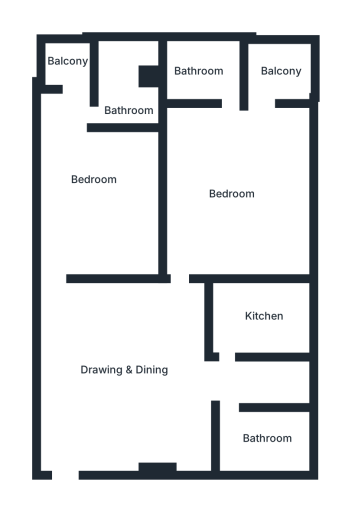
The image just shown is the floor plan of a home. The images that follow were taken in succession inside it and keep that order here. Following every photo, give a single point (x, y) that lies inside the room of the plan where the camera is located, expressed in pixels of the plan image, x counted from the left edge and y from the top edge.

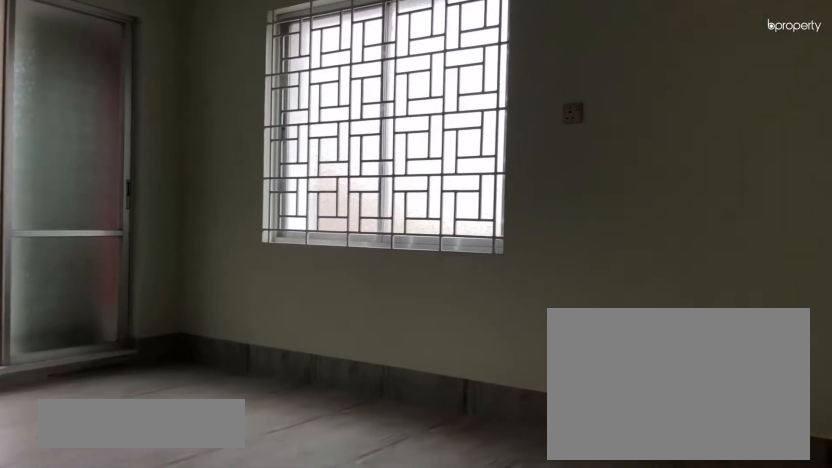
(243, 169)
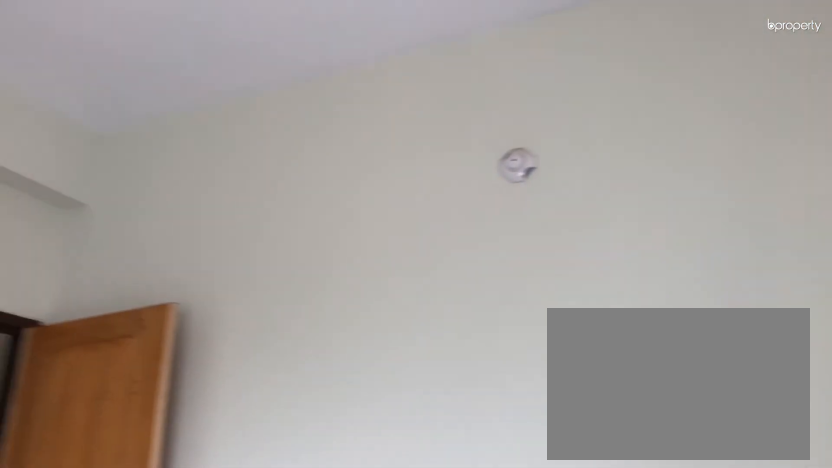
(243, 169)
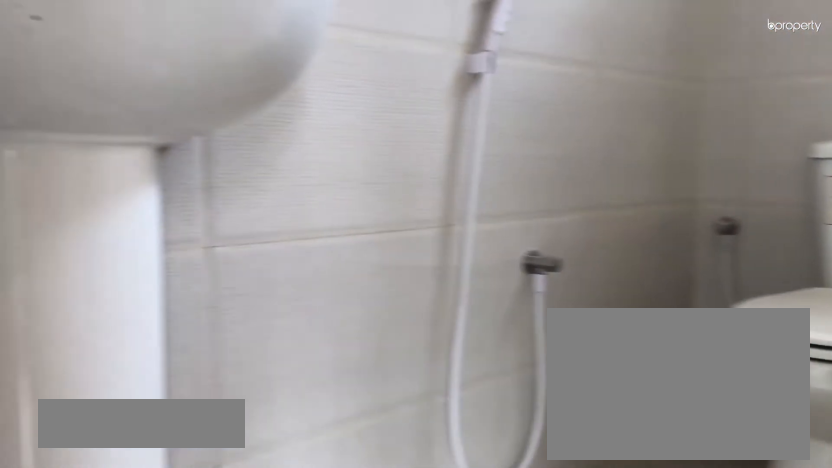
(205, 68)
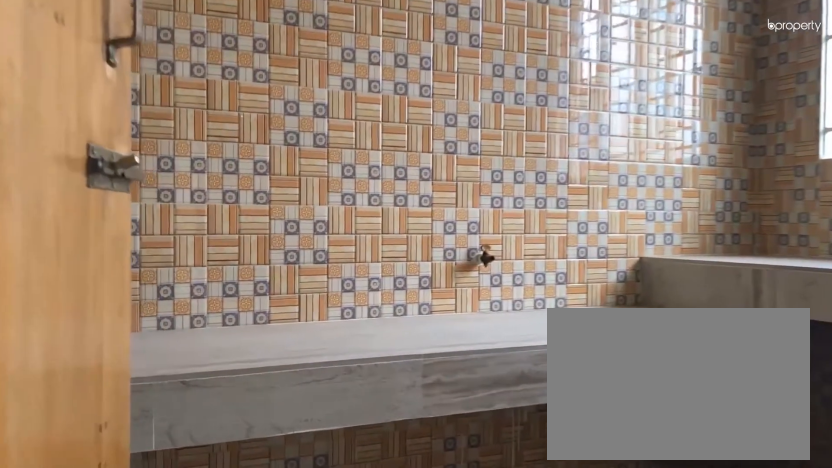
(246, 320)
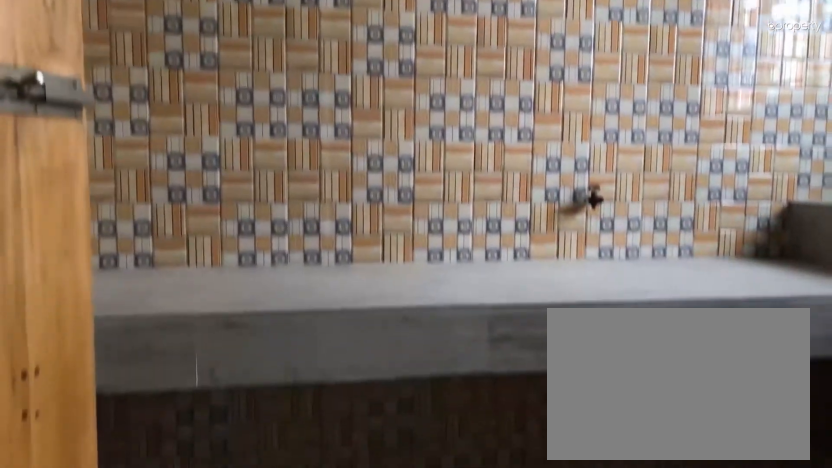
(246, 320)
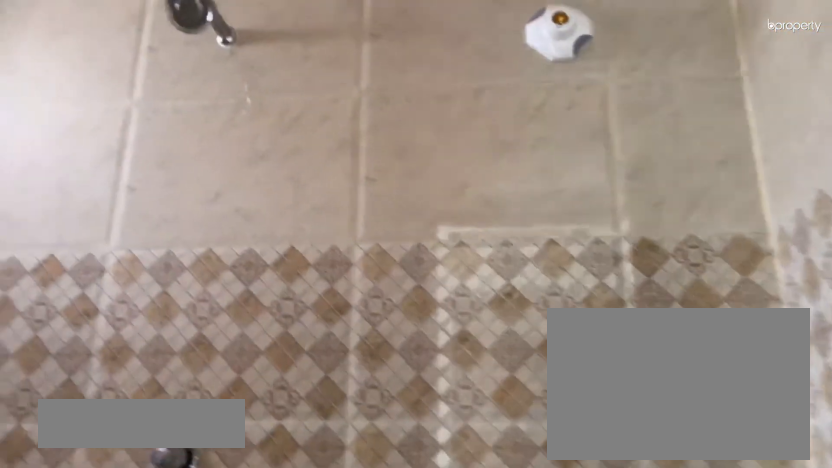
(263, 442)
